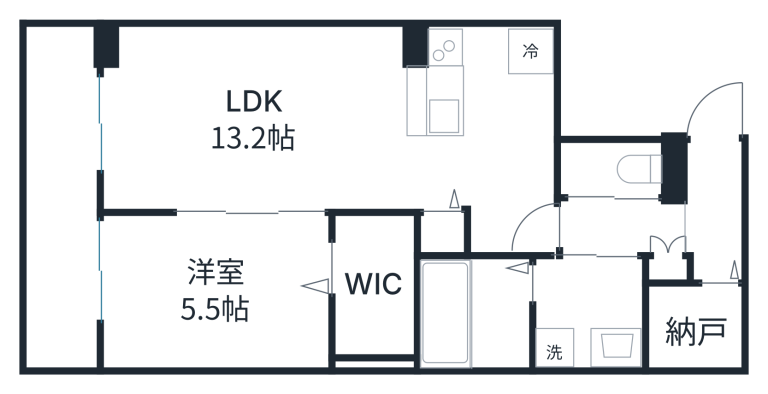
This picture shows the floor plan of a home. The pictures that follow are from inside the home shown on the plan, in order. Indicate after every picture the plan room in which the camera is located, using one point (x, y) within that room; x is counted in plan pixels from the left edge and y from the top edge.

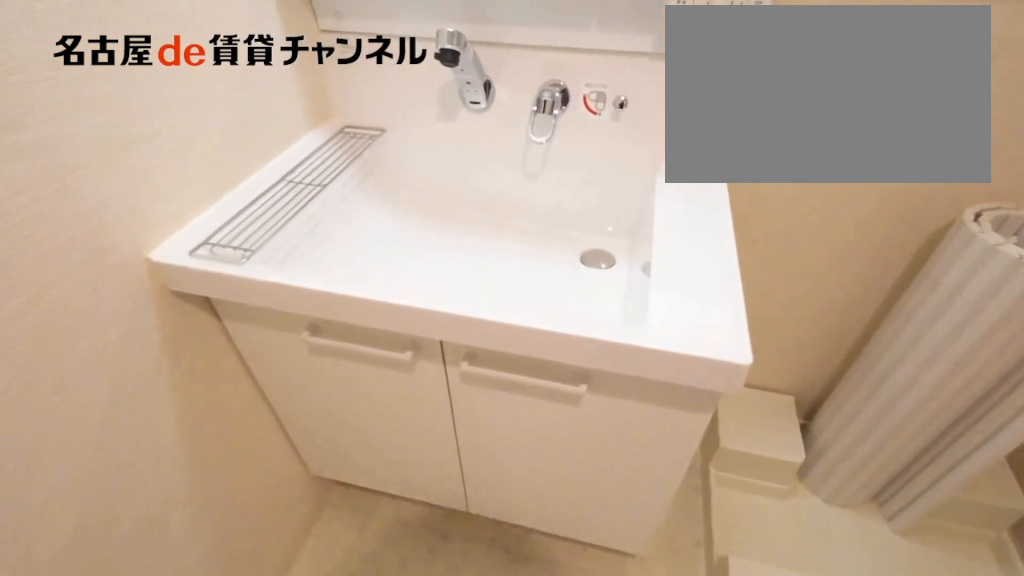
(587, 311)
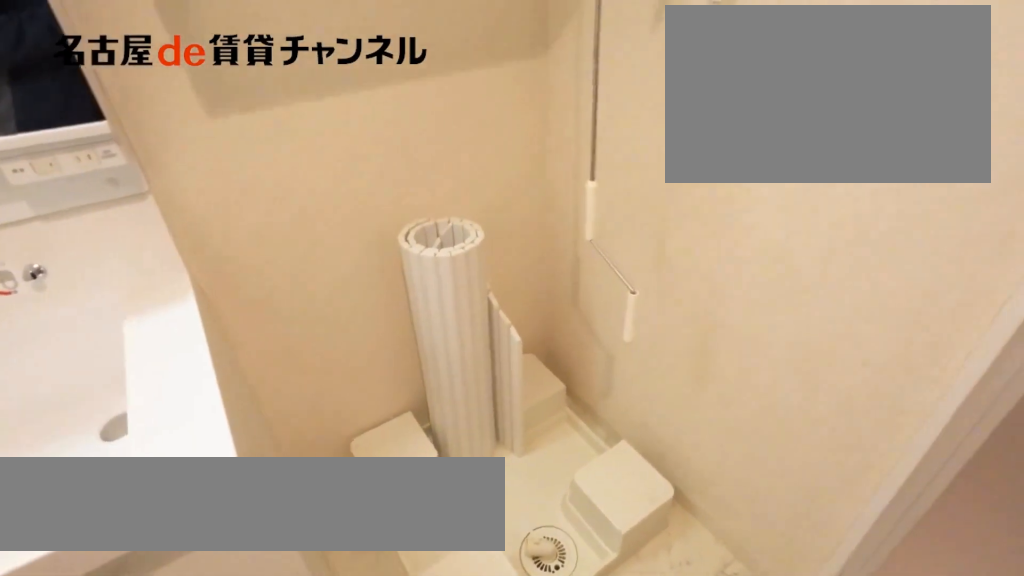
(587, 311)
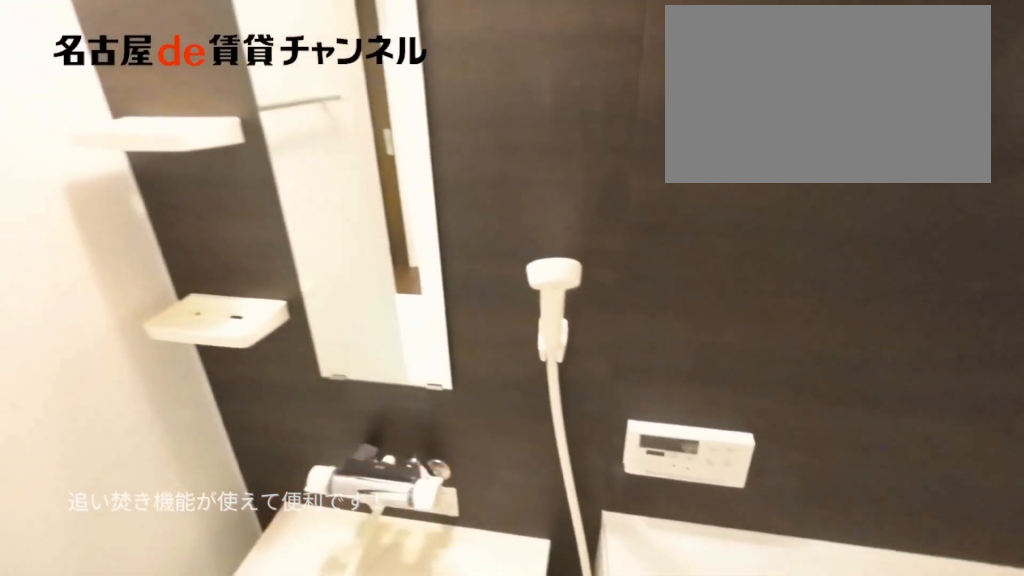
(472, 312)
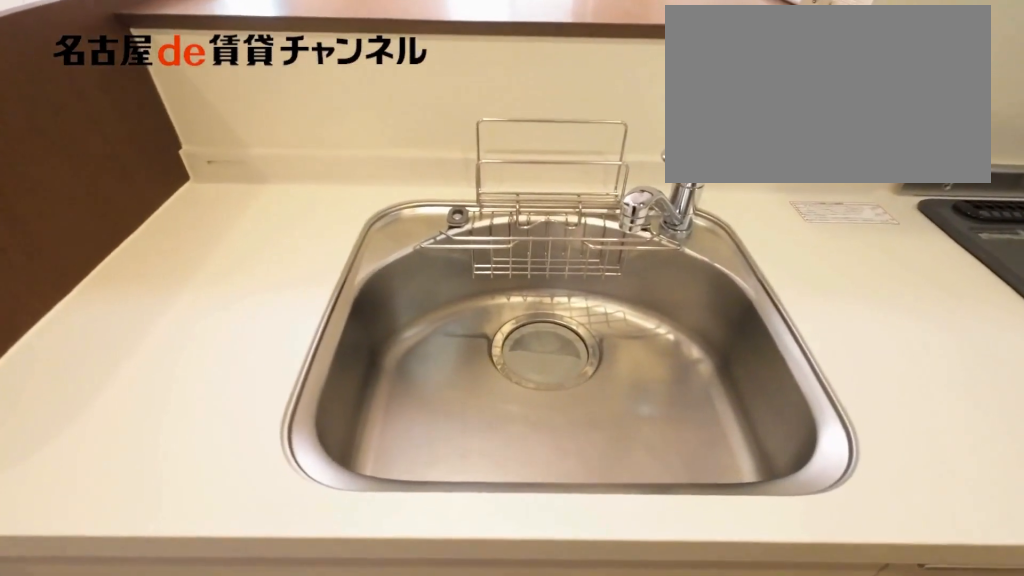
(438, 89)
